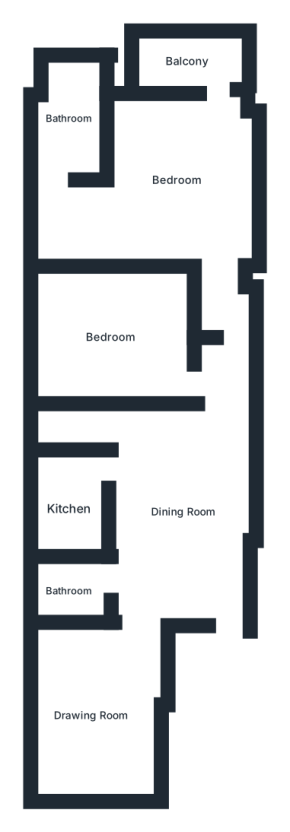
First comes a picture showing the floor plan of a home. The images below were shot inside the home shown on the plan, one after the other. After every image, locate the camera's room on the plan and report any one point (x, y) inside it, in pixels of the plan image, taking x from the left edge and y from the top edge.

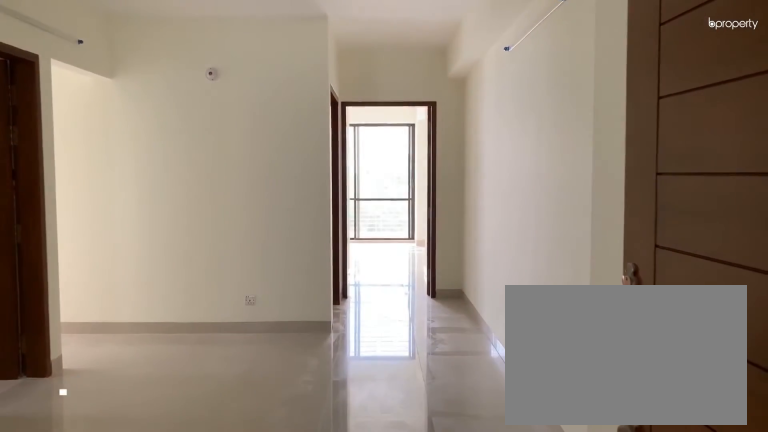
(182, 505)
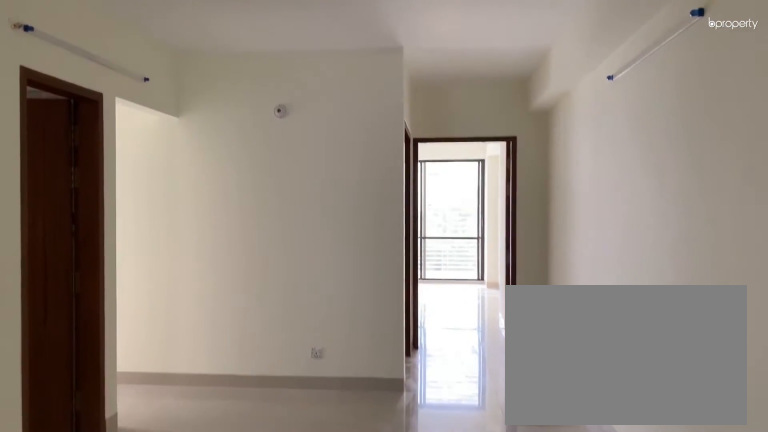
(182, 505)
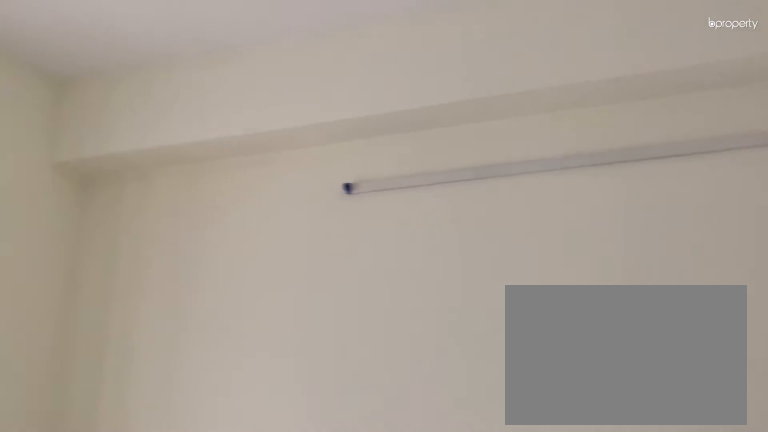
(92, 715)
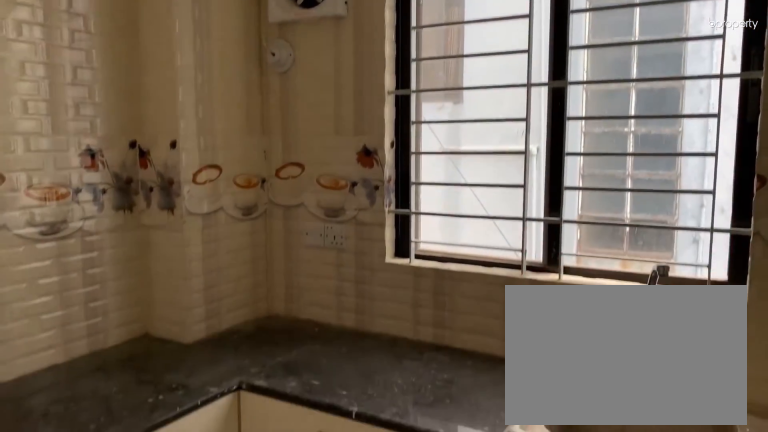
(69, 504)
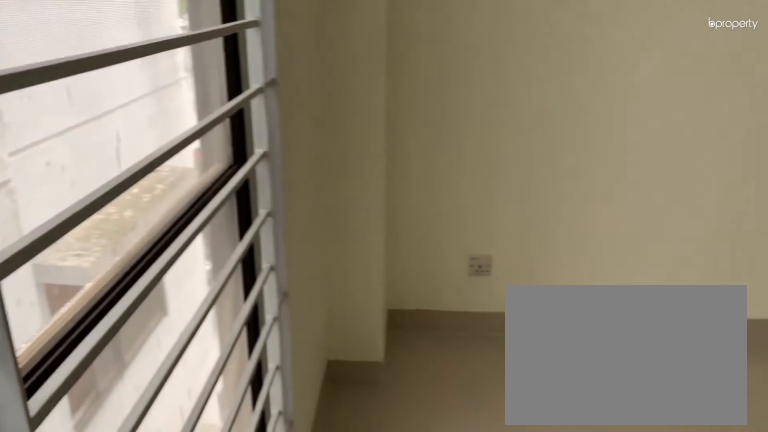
(110, 337)
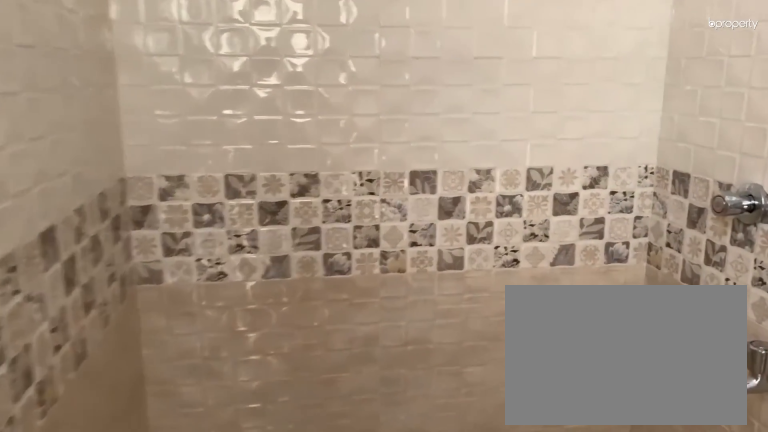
(66, 117)
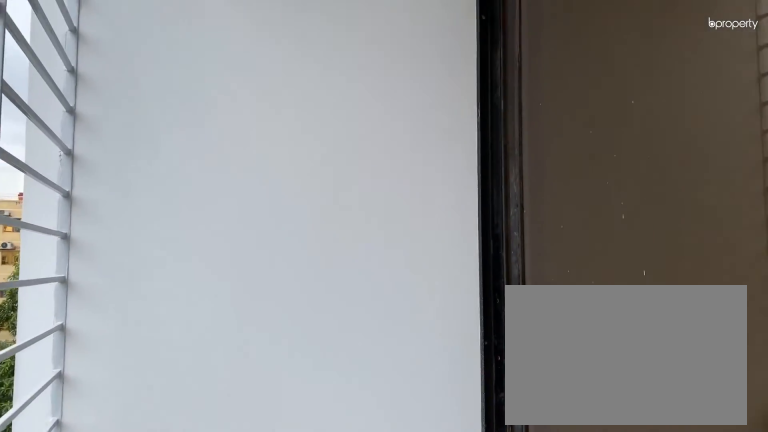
(187, 56)
